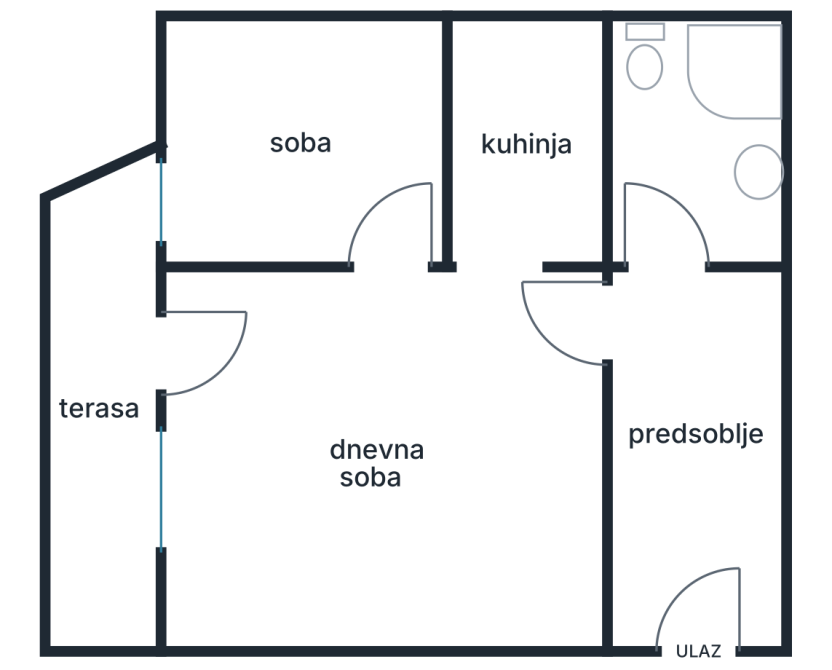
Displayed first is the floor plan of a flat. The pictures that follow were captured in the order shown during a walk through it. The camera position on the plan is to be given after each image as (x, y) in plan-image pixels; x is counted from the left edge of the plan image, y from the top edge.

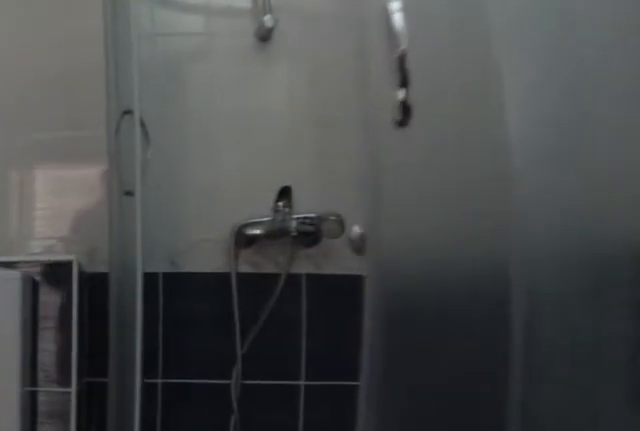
(682, 186)
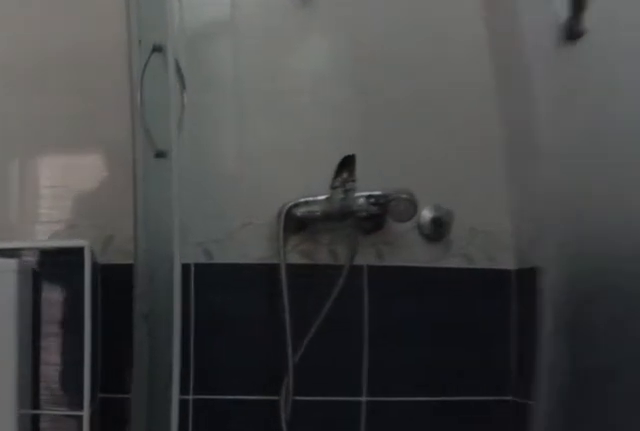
(682, 171)
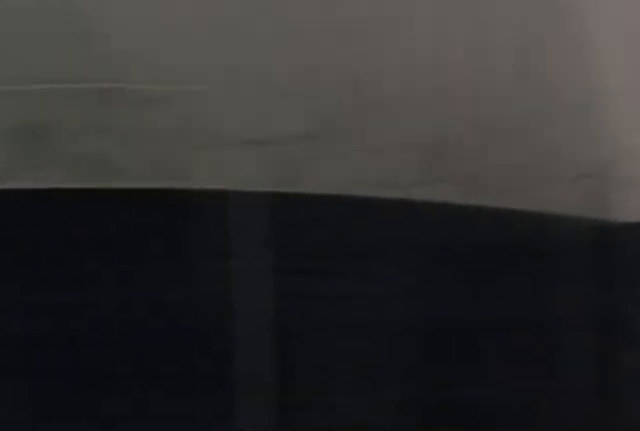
(705, 134)
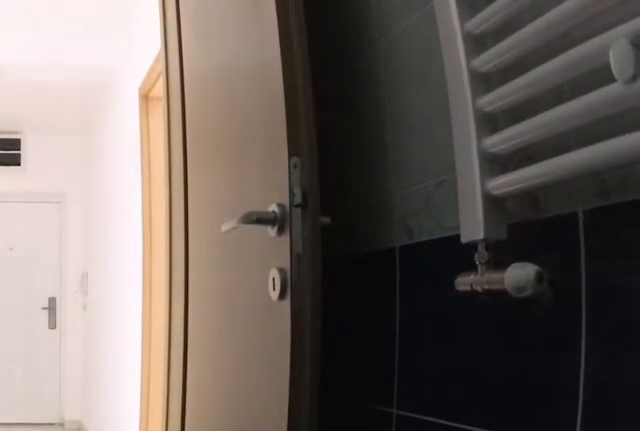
(685, 98)
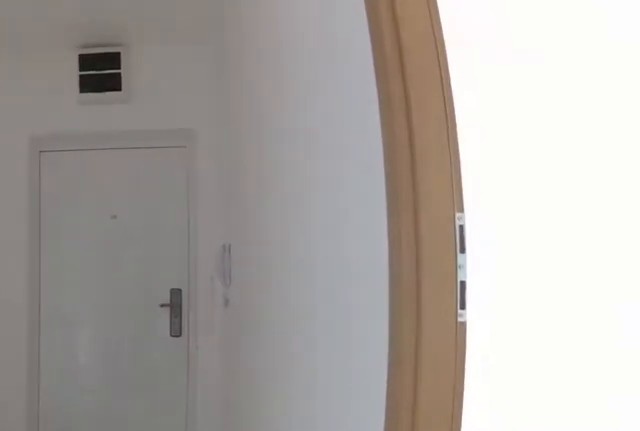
(685, 260)
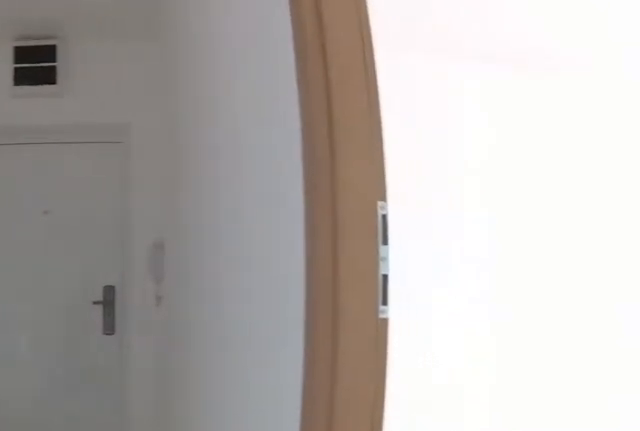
(686, 267)
